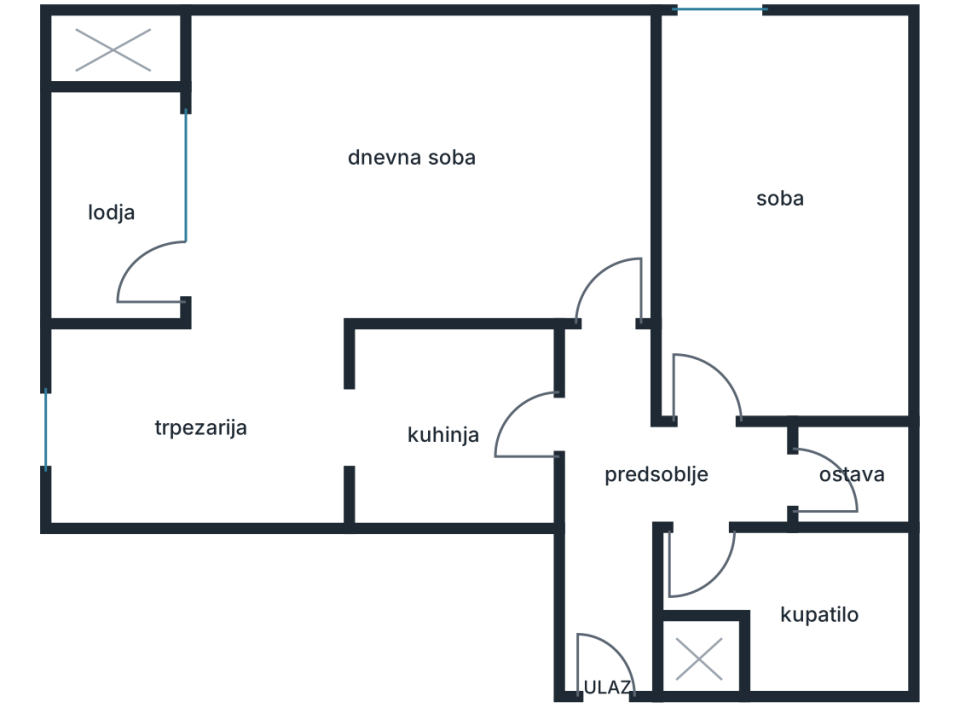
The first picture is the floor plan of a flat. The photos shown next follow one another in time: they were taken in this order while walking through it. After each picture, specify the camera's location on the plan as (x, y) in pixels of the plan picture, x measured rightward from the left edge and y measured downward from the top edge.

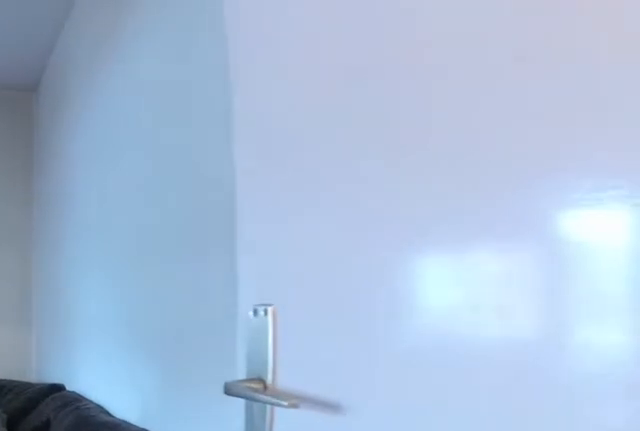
(605, 332)
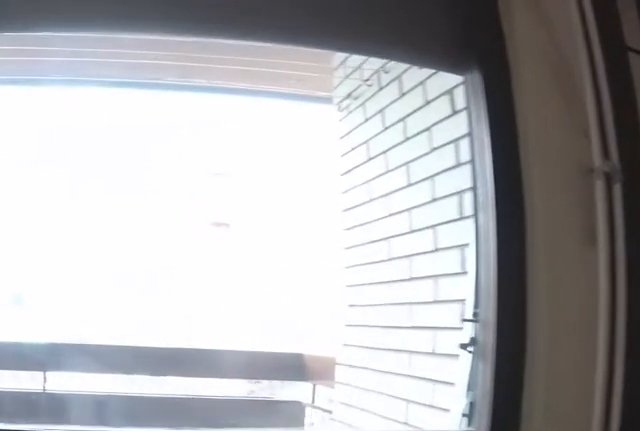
(267, 231)
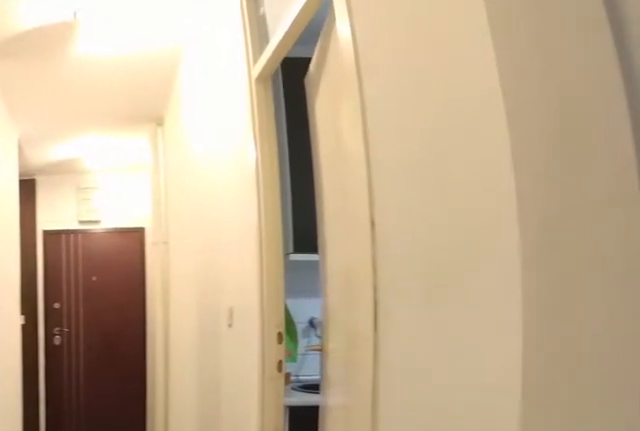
(593, 279)
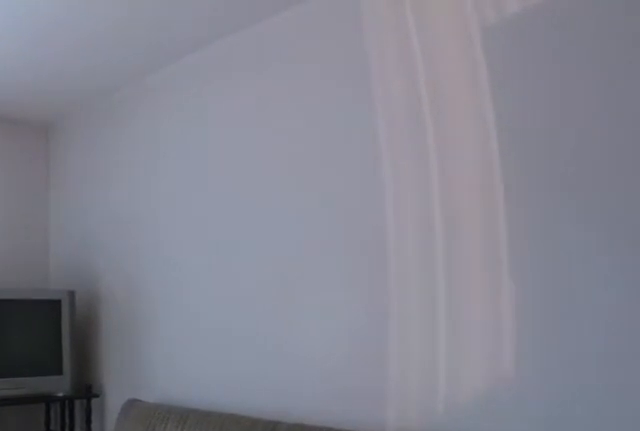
(724, 394)
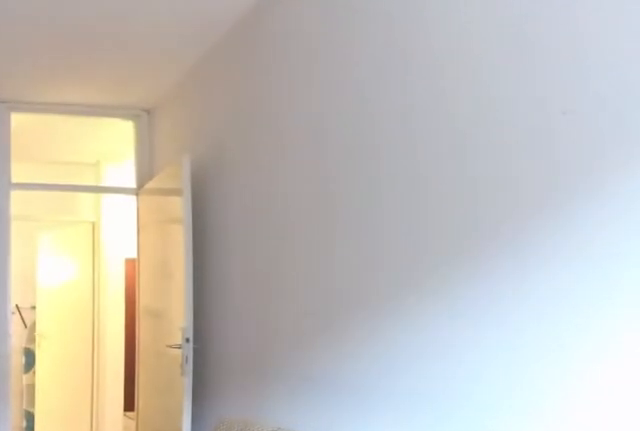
(726, 44)
